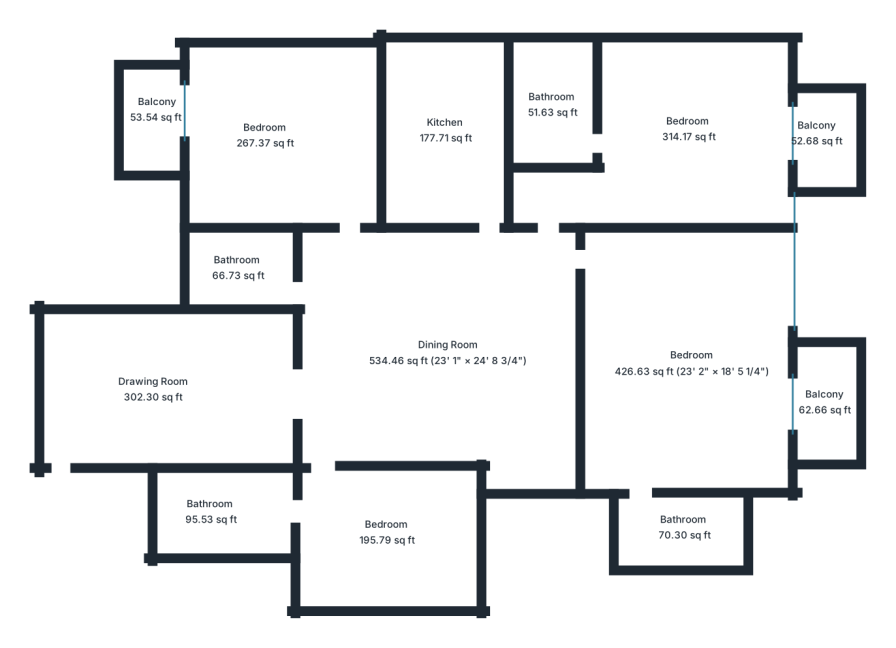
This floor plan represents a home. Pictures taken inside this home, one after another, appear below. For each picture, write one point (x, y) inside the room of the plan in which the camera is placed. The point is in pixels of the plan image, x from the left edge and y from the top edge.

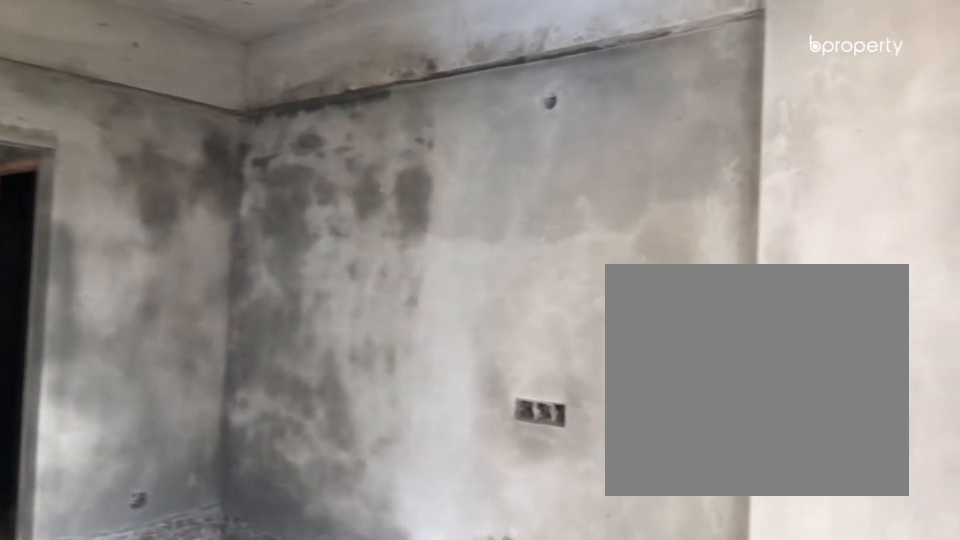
(151, 392)
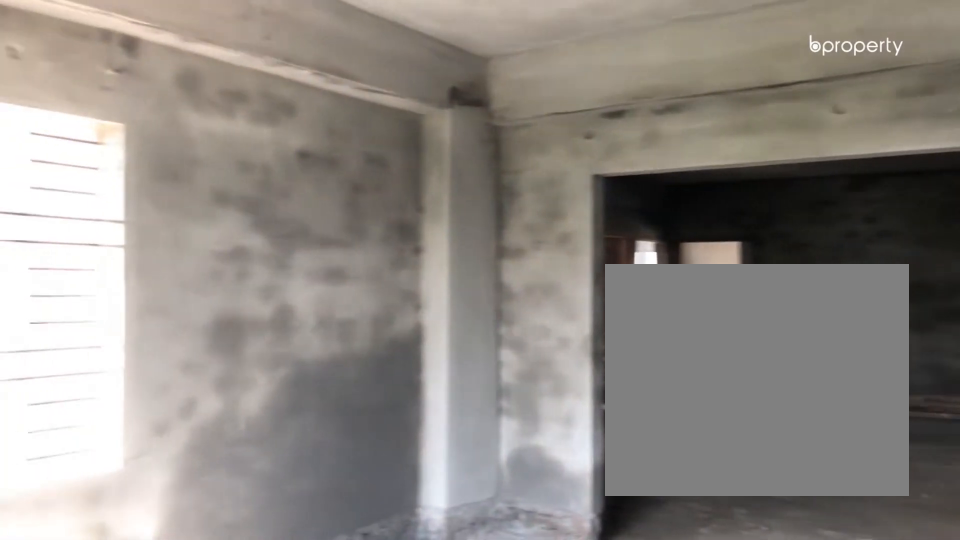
(151, 392)
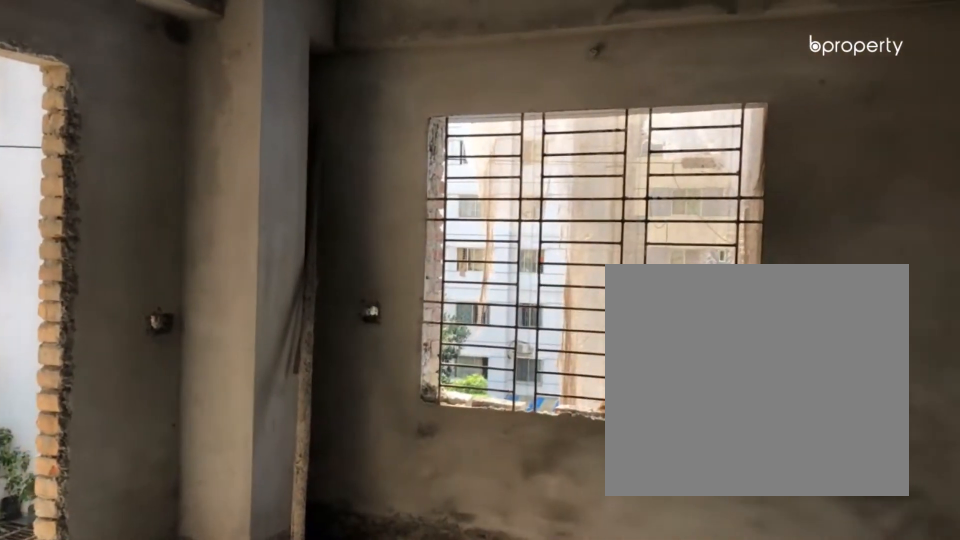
(264, 134)
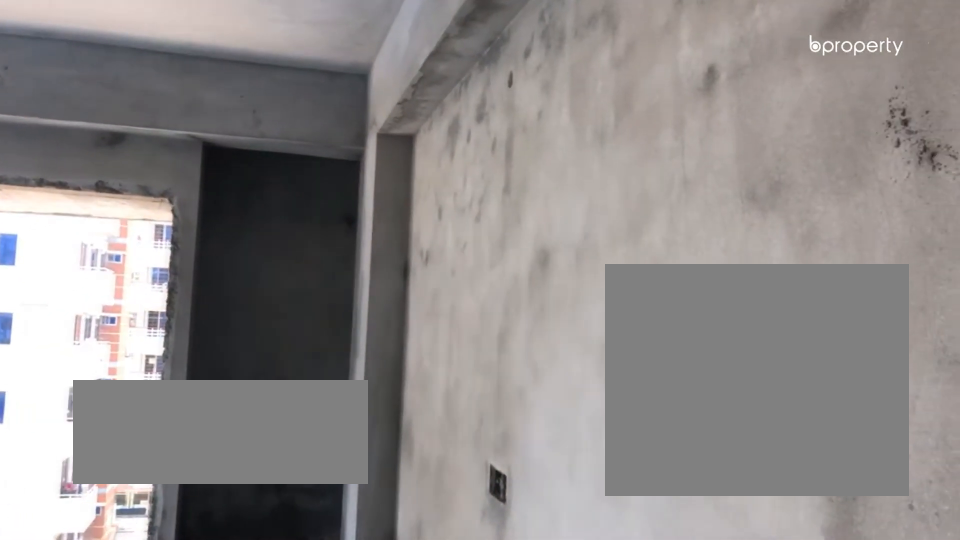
(687, 130)
